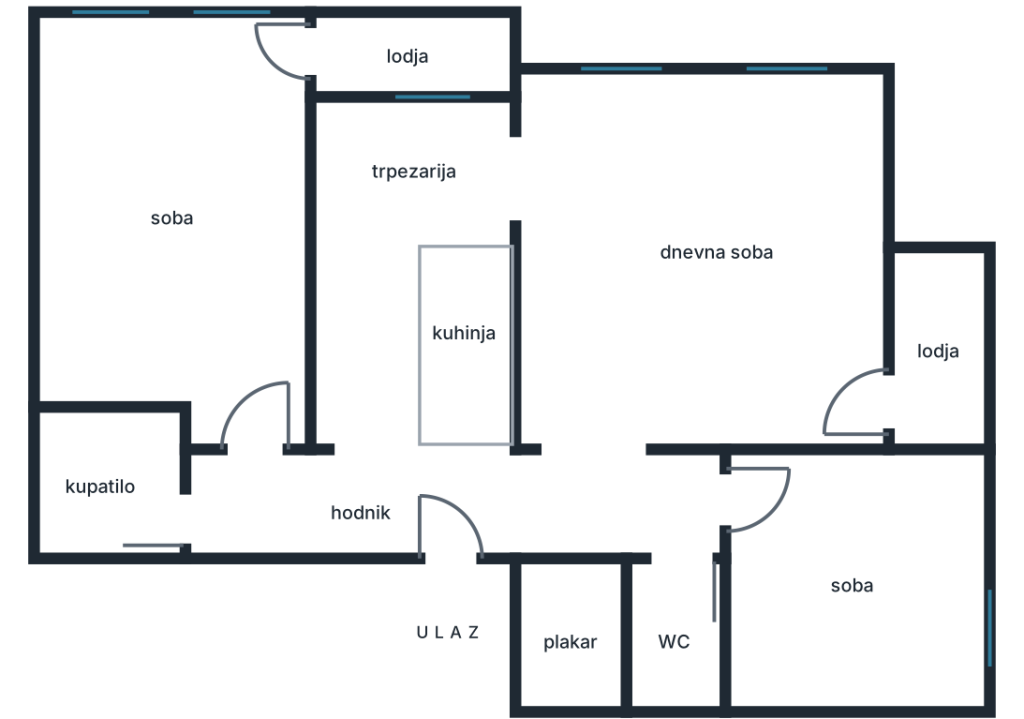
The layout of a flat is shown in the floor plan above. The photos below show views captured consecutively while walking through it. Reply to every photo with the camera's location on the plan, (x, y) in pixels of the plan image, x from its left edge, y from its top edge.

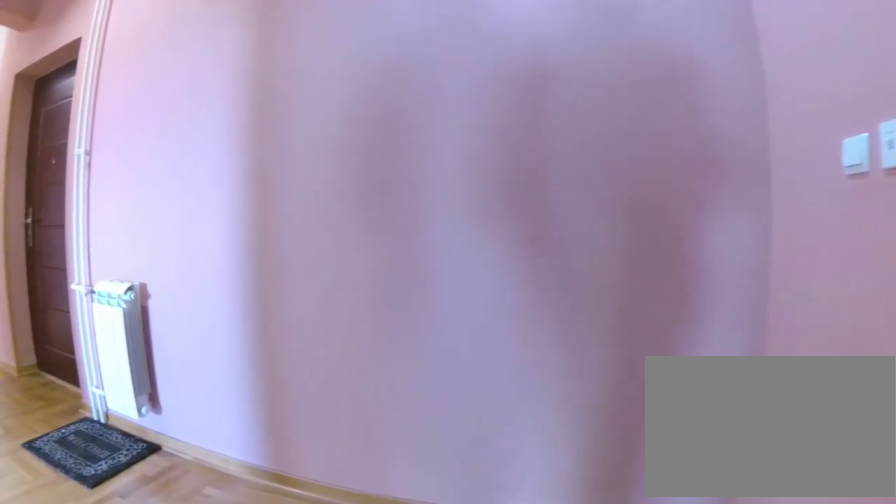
(253, 457)
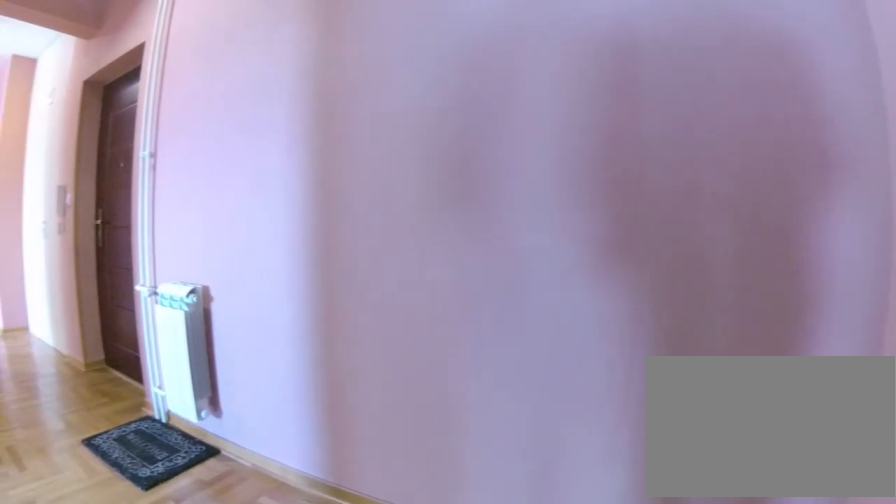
(248, 461)
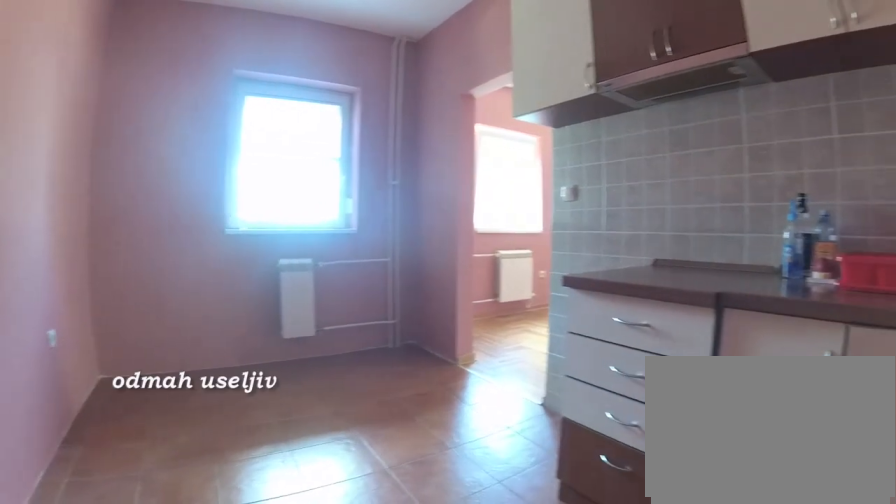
(366, 389)
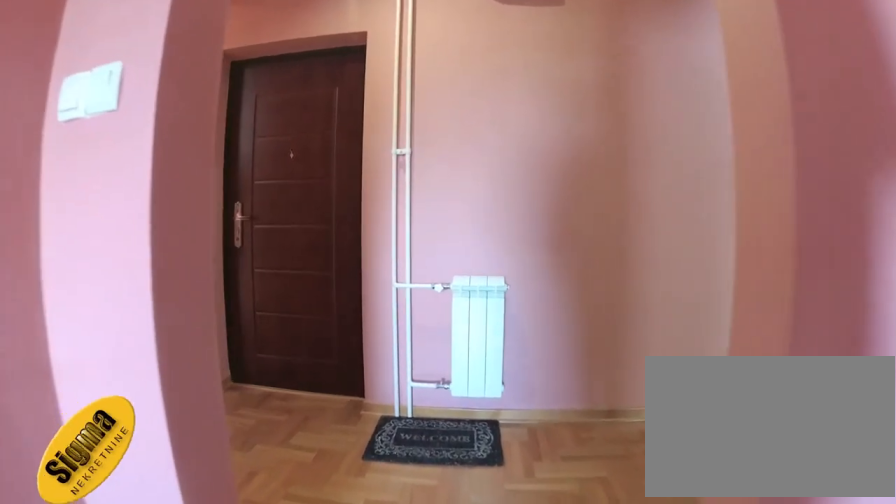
(367, 380)
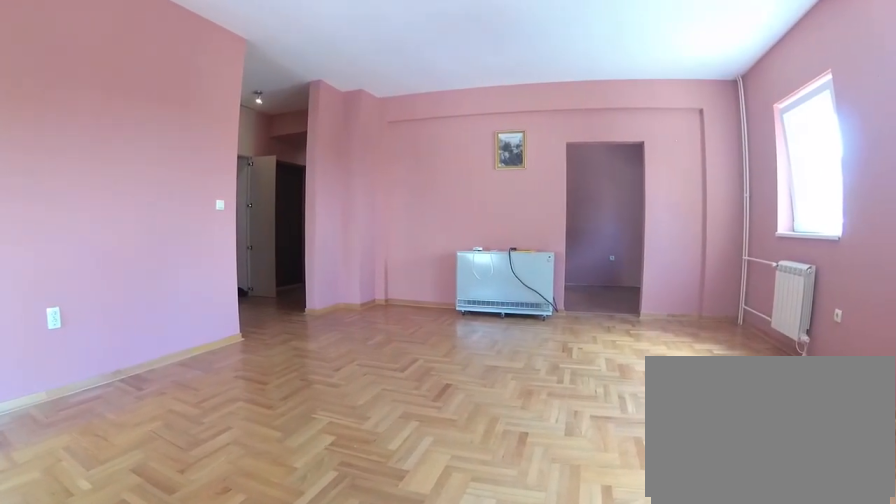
(837, 196)
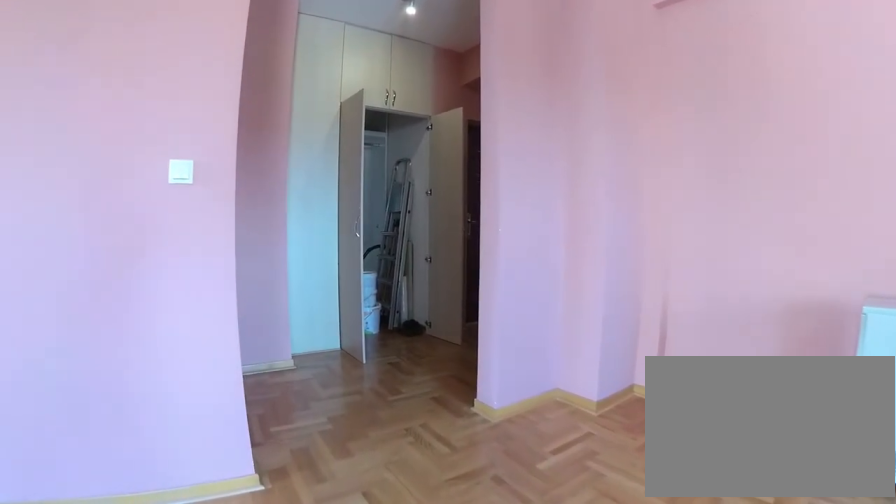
(634, 331)
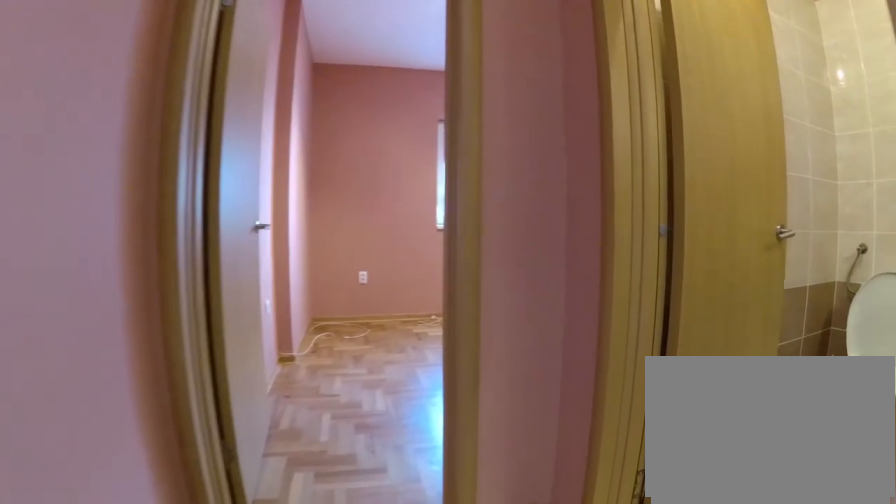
(609, 518)
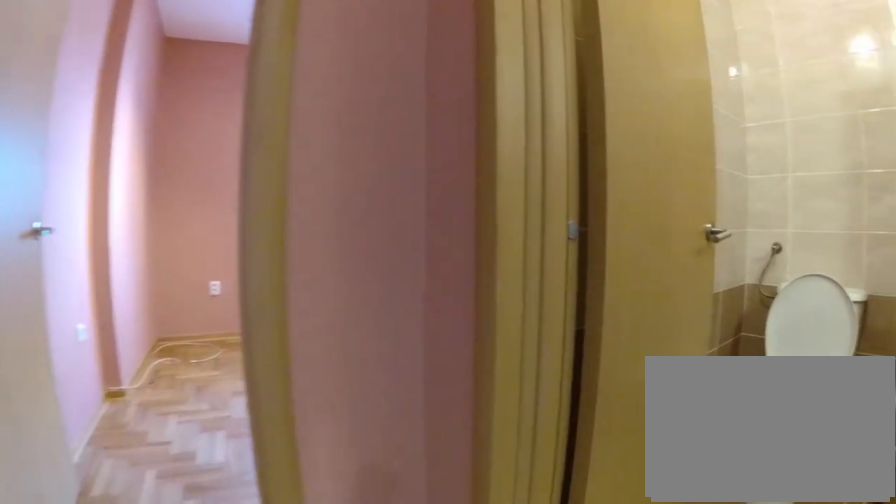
(623, 516)
